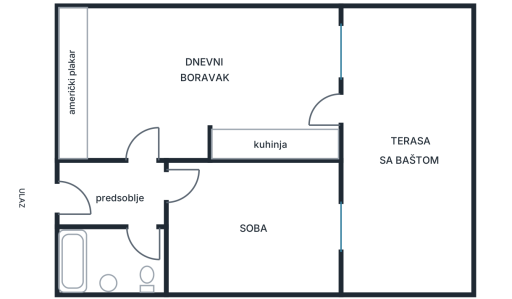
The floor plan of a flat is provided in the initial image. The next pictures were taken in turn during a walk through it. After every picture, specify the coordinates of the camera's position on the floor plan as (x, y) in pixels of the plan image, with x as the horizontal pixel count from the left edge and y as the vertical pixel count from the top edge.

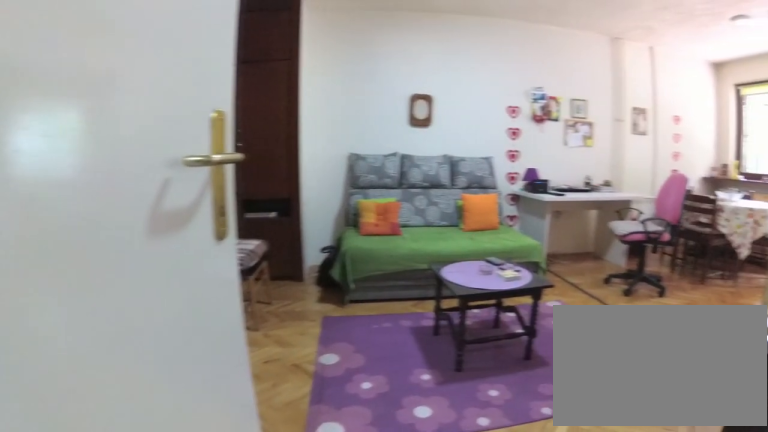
(148, 184)
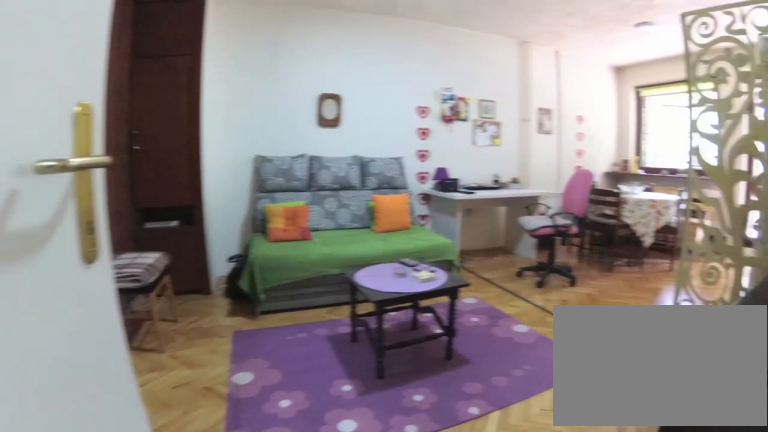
(146, 181)
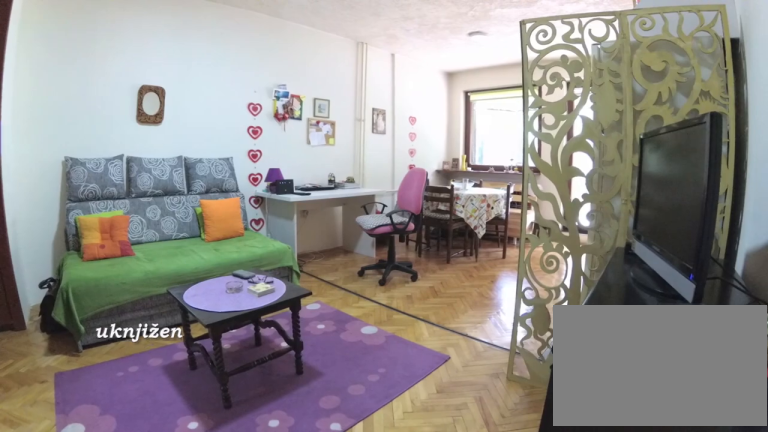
(147, 163)
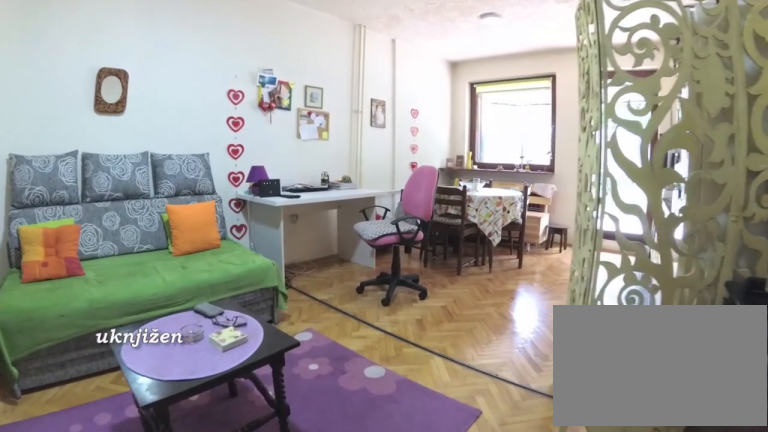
(161, 136)
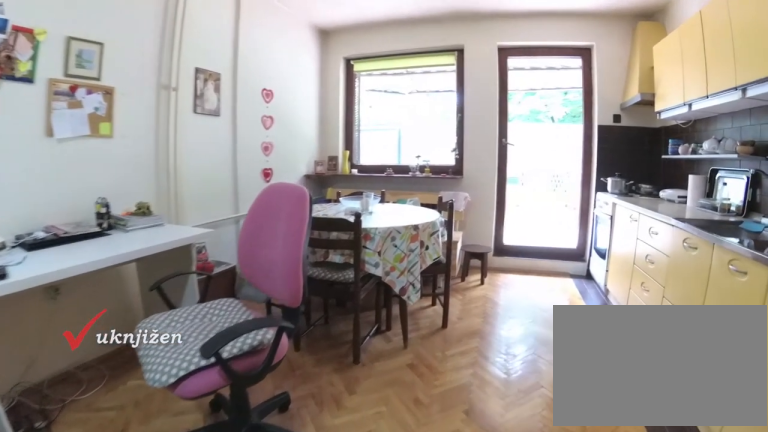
(184, 99)
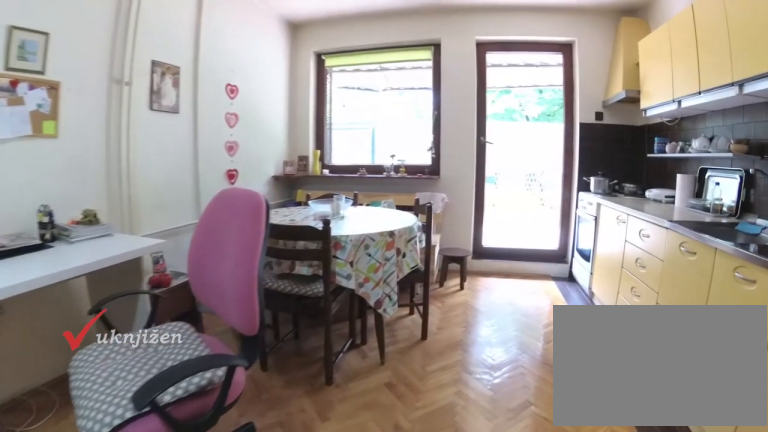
(185, 93)
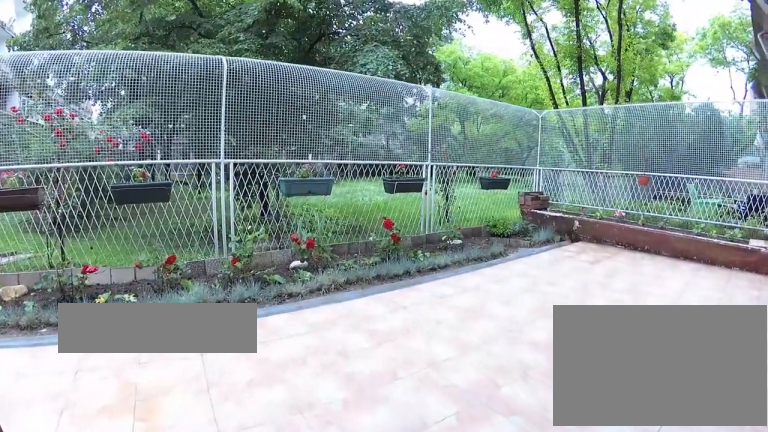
(333, 101)
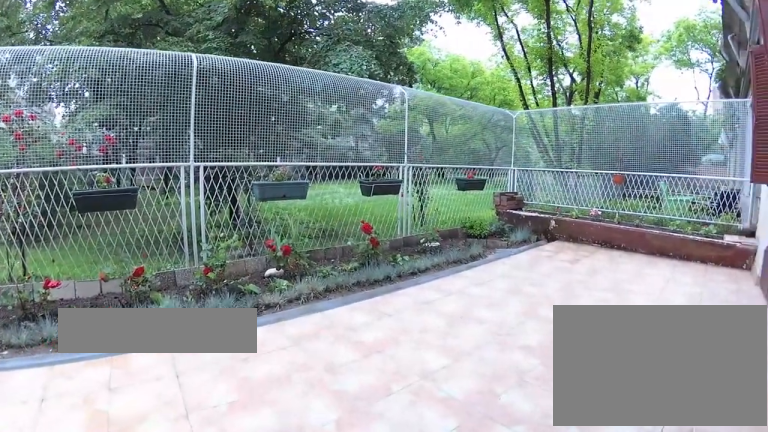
(337, 100)
